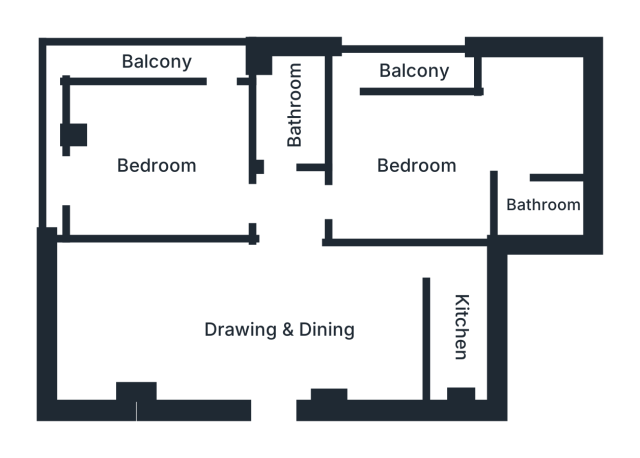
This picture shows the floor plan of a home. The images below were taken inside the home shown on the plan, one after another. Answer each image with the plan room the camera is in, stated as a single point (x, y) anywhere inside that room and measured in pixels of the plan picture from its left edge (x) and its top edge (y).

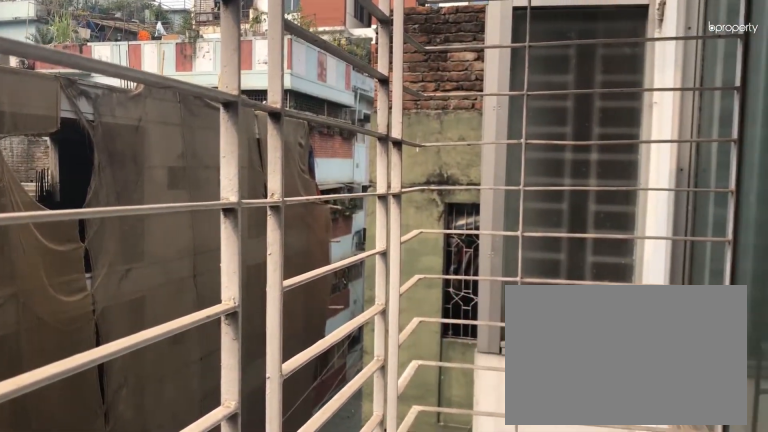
(413, 69)
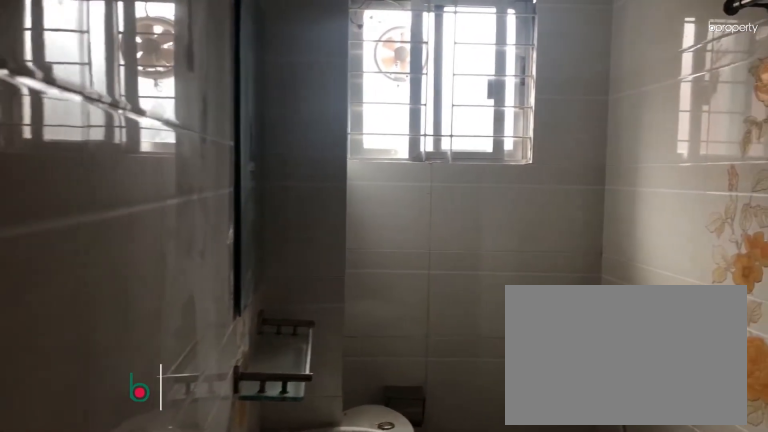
(547, 204)
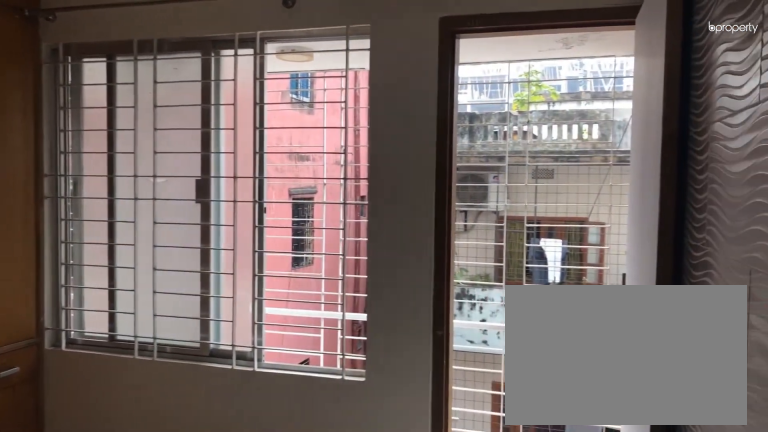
(156, 167)
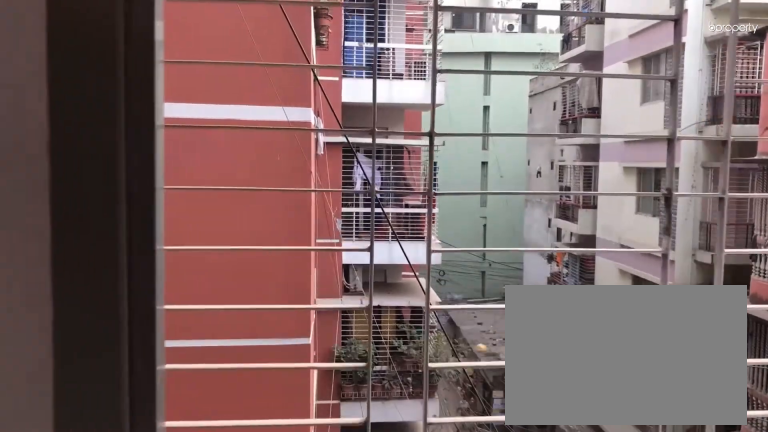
(154, 64)
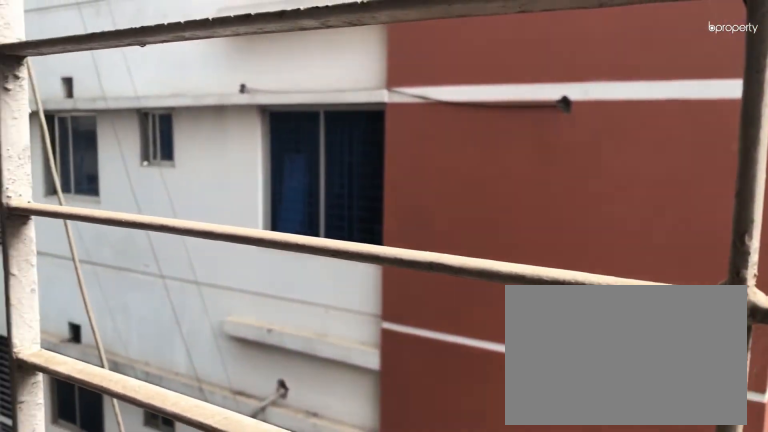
(153, 63)
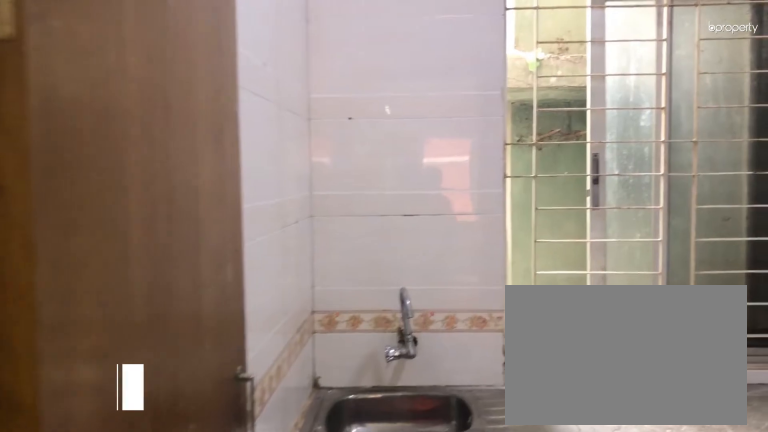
(463, 331)
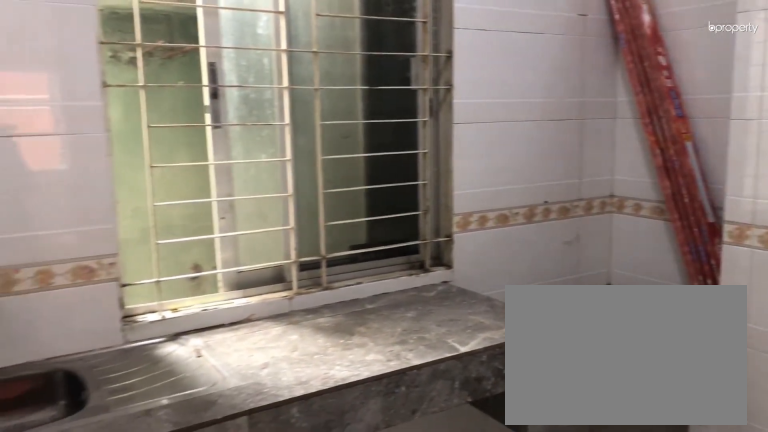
(463, 331)
